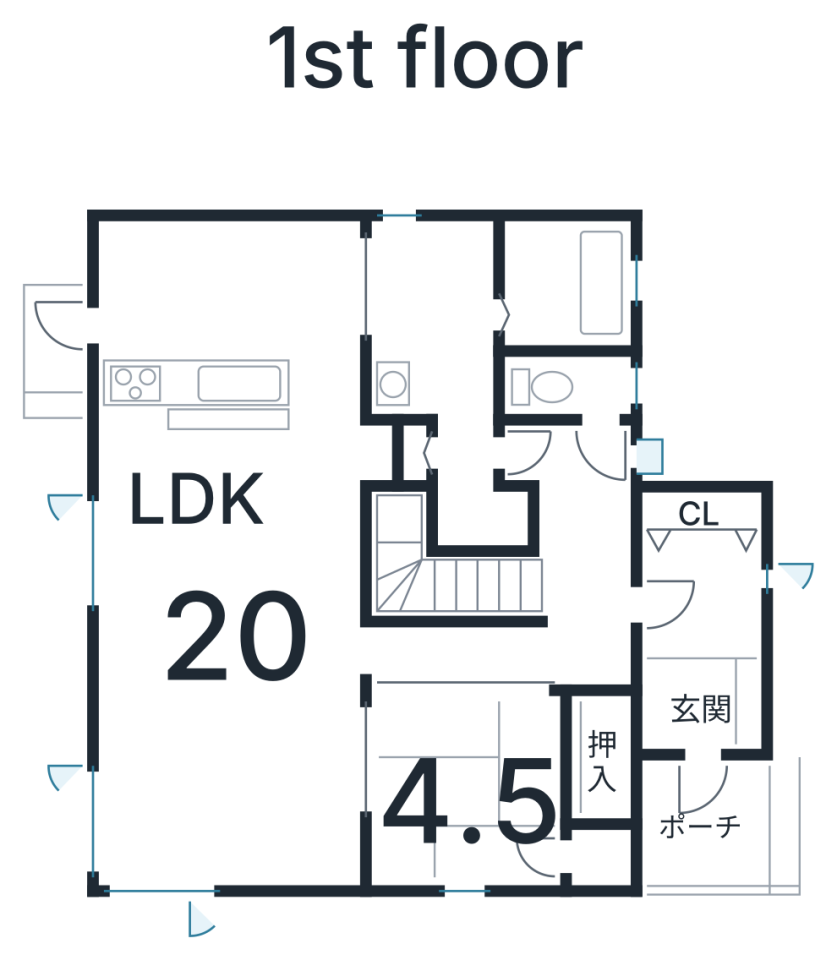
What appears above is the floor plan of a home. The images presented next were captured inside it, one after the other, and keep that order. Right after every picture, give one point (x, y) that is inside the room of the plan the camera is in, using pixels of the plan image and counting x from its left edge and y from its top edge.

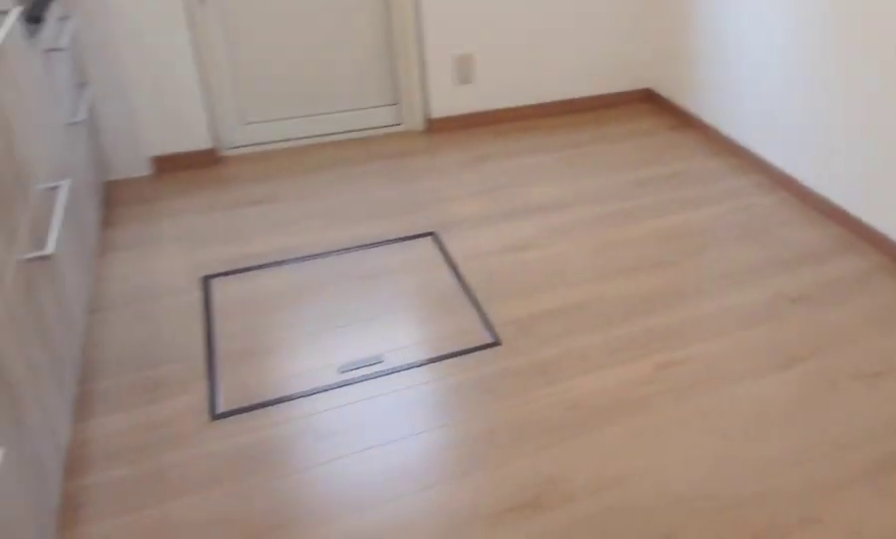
(237, 347)
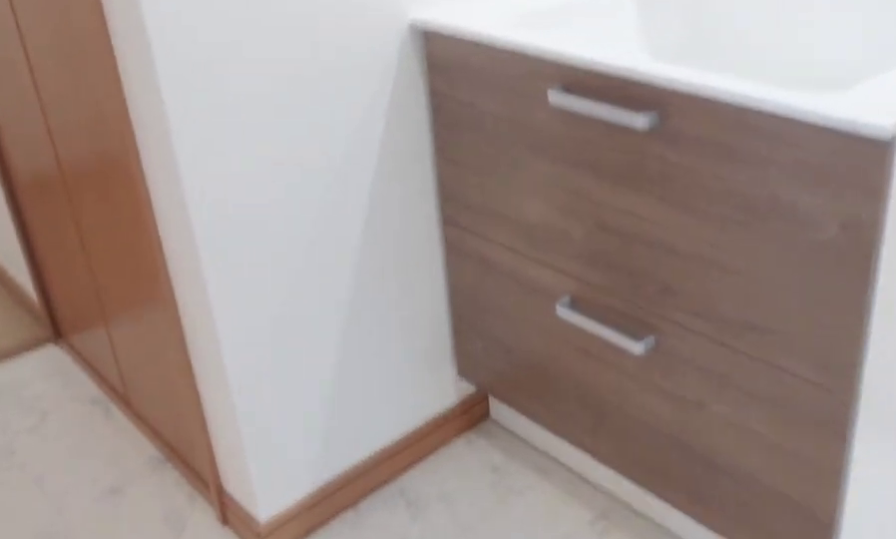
(430, 322)
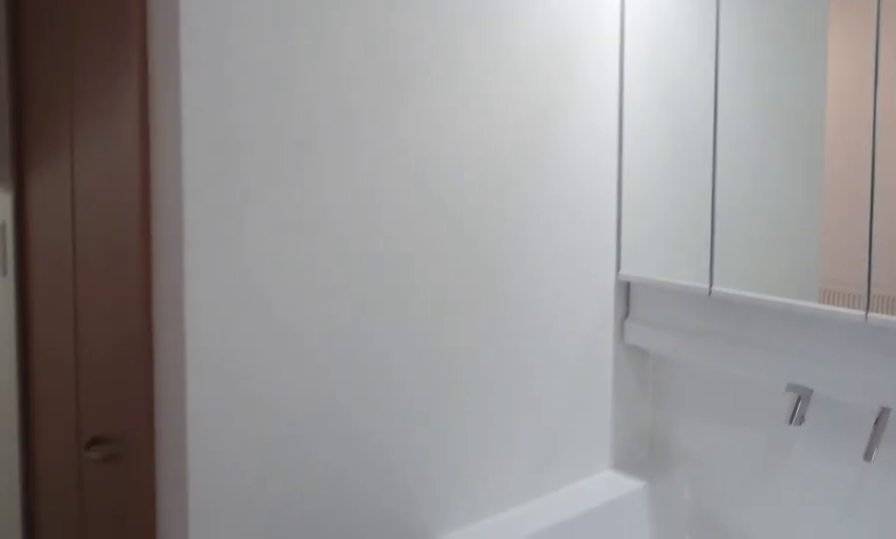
(430, 322)
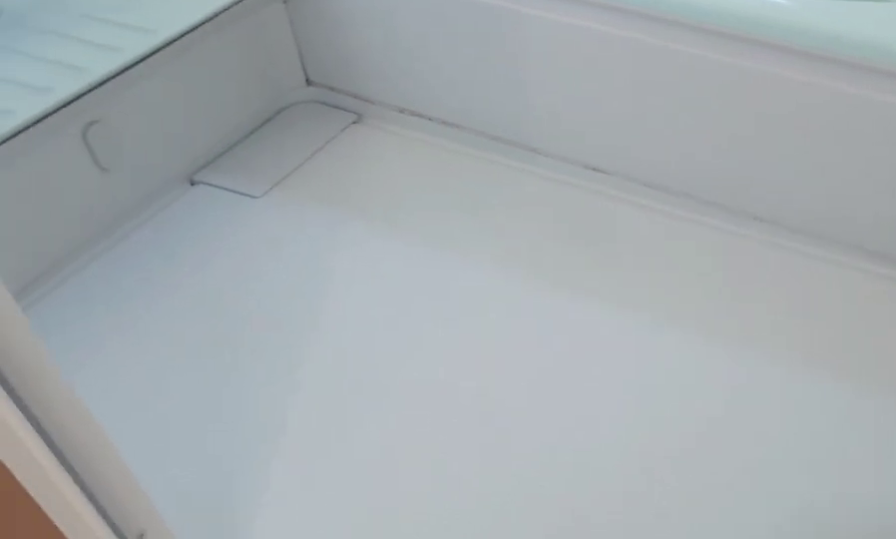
(562, 307)
